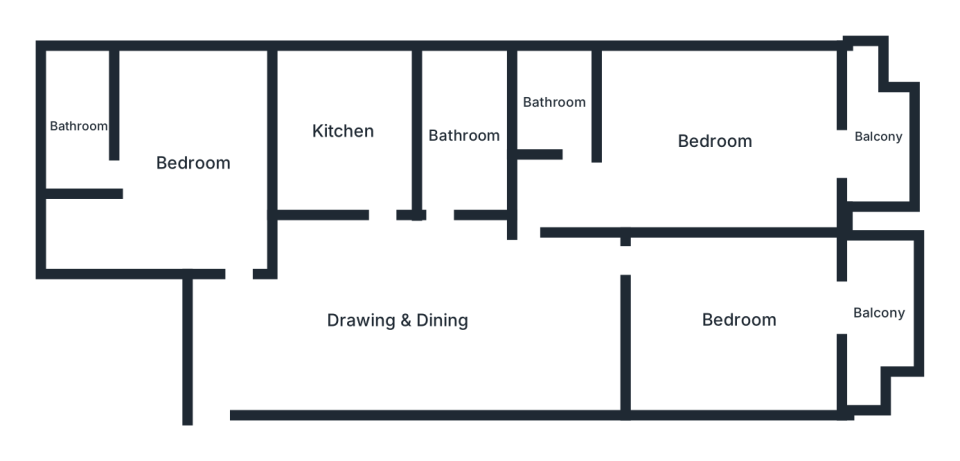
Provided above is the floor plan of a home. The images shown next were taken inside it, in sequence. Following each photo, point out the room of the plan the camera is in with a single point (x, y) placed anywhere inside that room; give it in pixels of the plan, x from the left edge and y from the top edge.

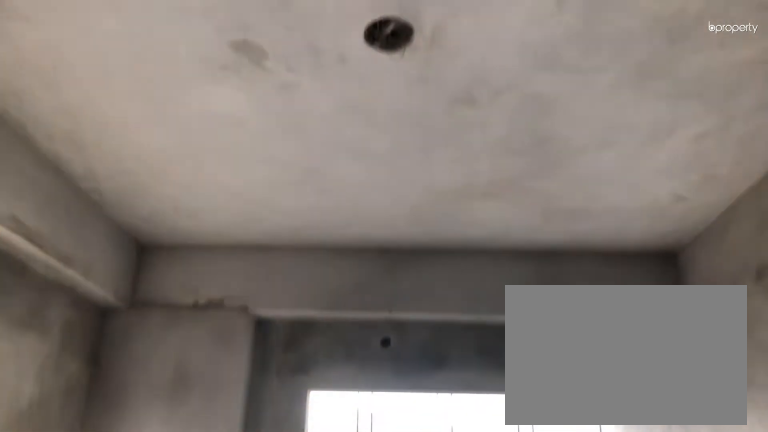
(714, 139)
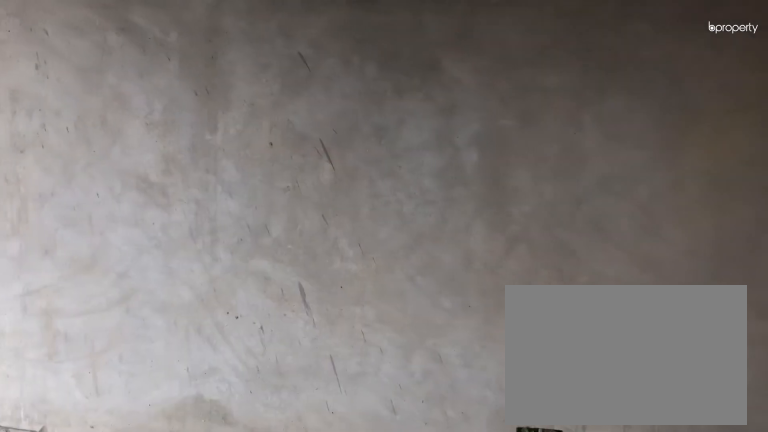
(714, 139)
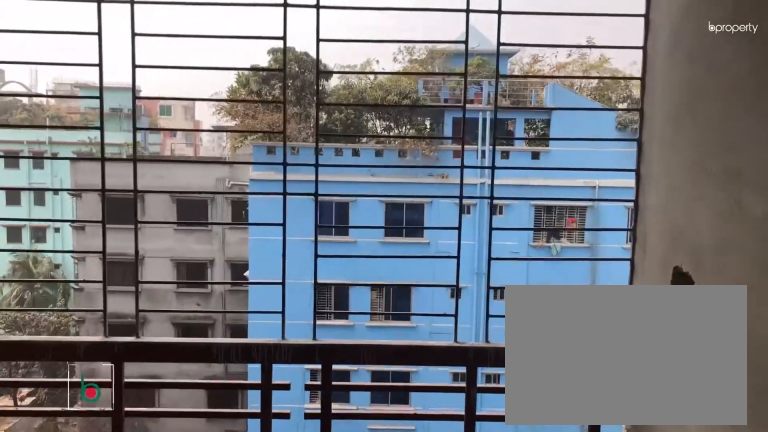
(878, 138)
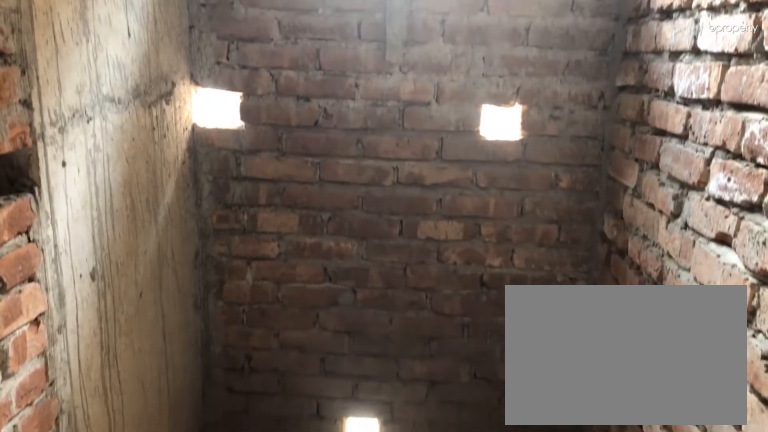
(554, 103)
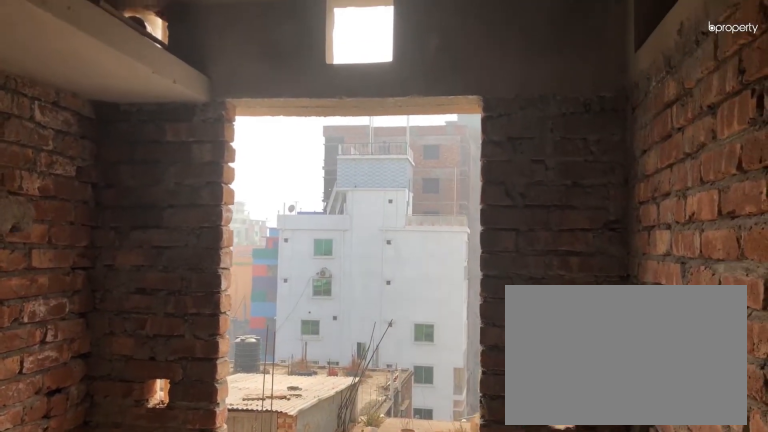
(344, 132)
